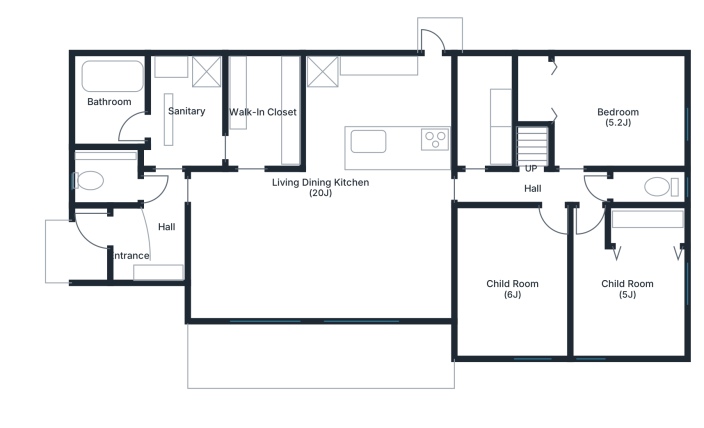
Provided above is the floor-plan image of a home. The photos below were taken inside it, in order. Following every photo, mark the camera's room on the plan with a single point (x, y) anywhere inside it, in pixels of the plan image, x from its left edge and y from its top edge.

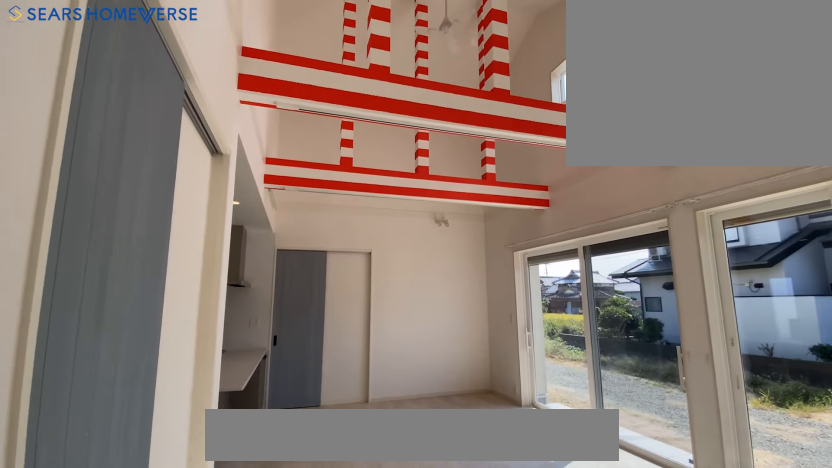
(323, 244)
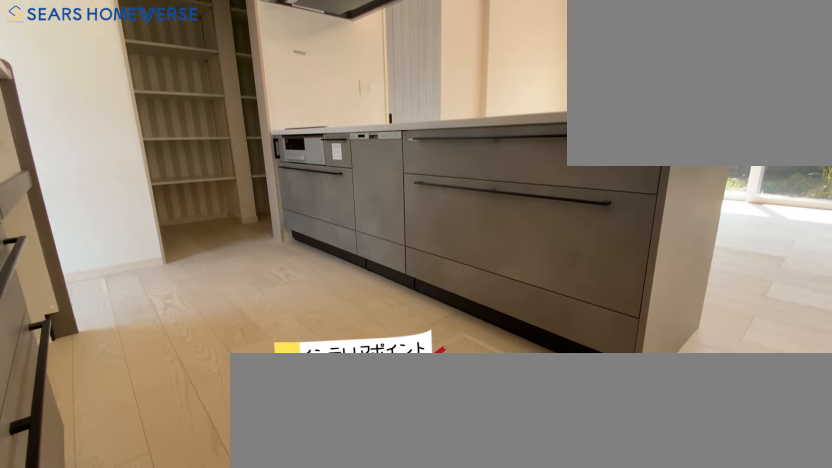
(387, 104)
